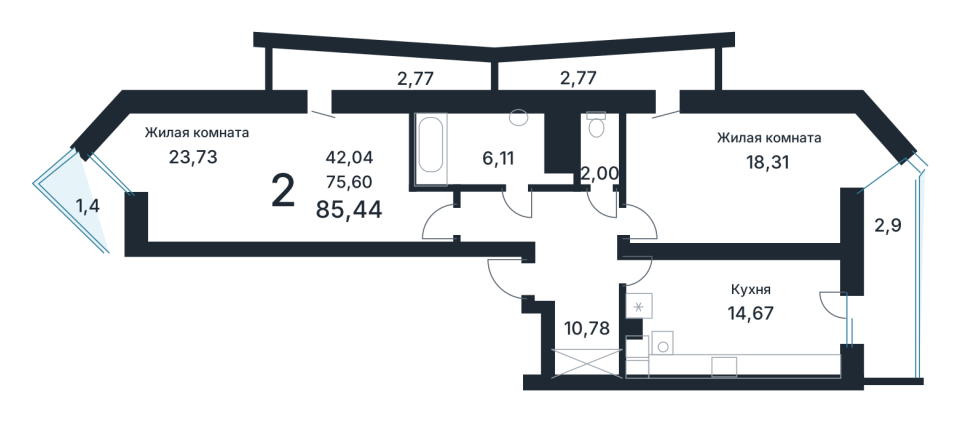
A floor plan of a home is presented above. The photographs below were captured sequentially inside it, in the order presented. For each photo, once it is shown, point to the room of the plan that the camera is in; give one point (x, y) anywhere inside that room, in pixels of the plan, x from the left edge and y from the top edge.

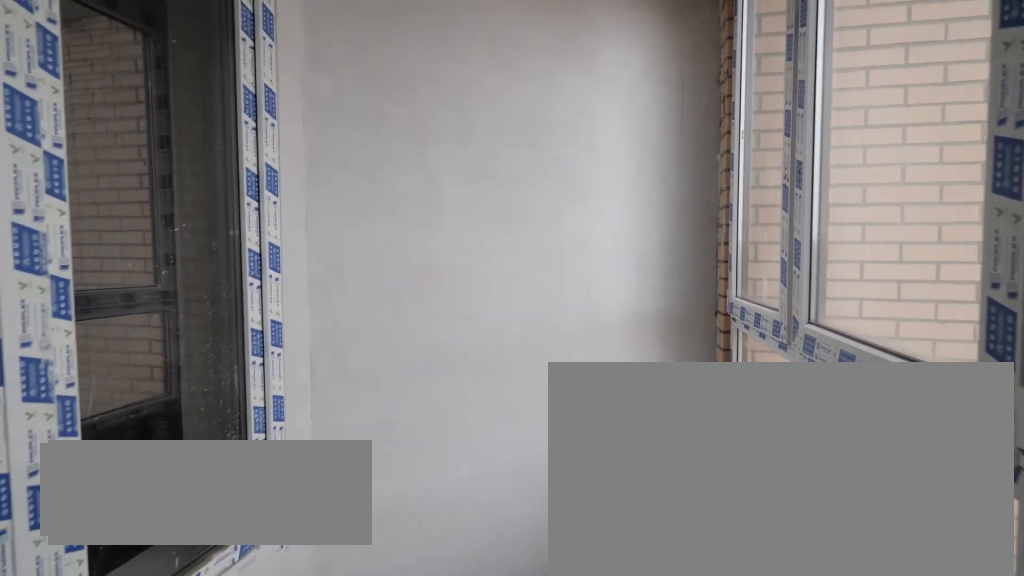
(88, 203)
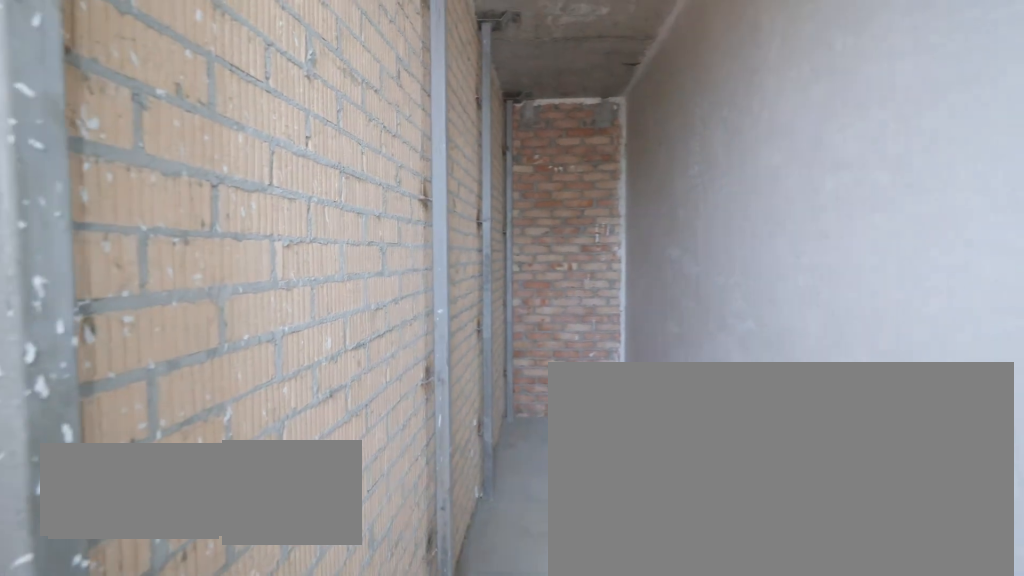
(376, 70)
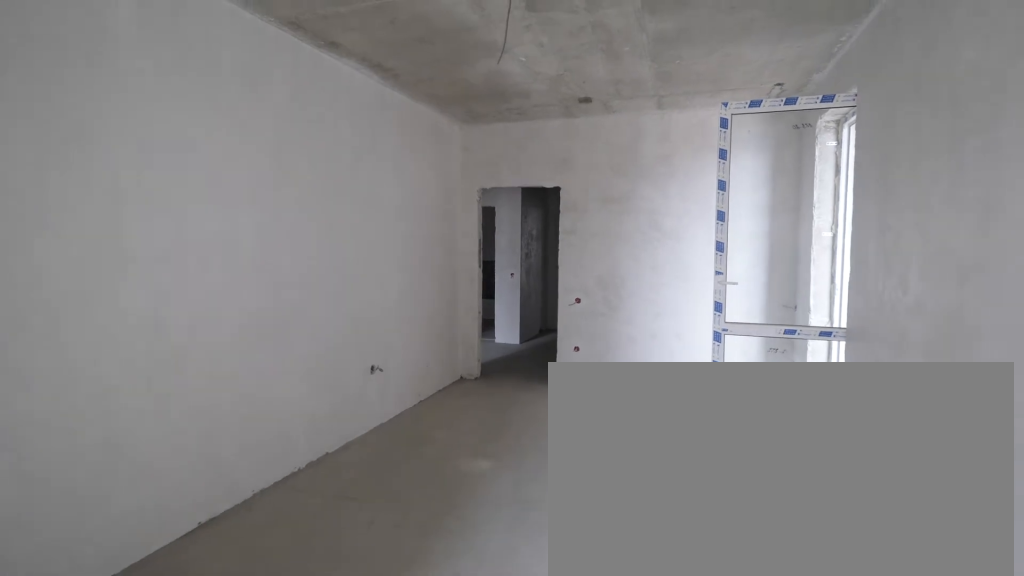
(744, 177)
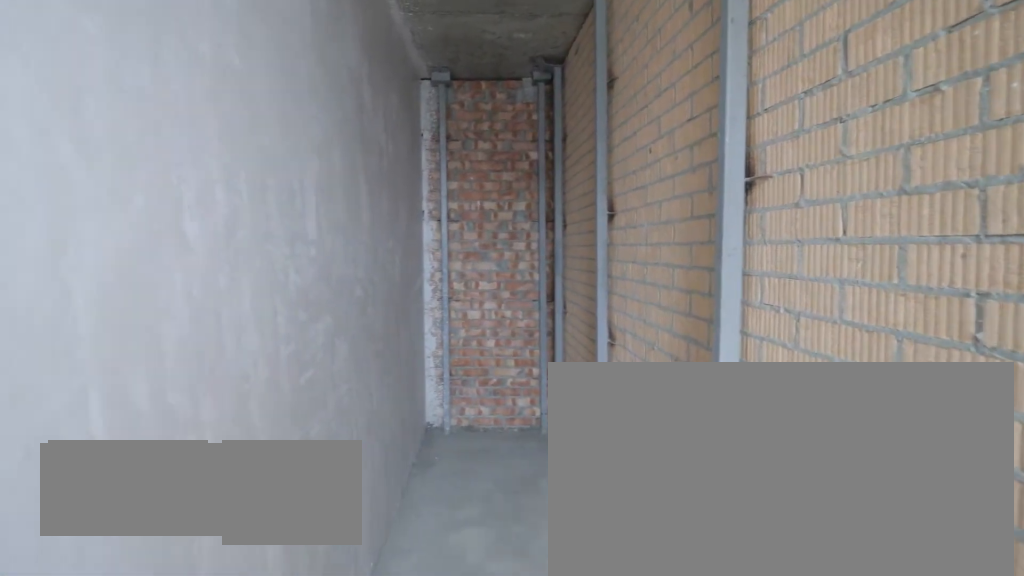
(610, 70)
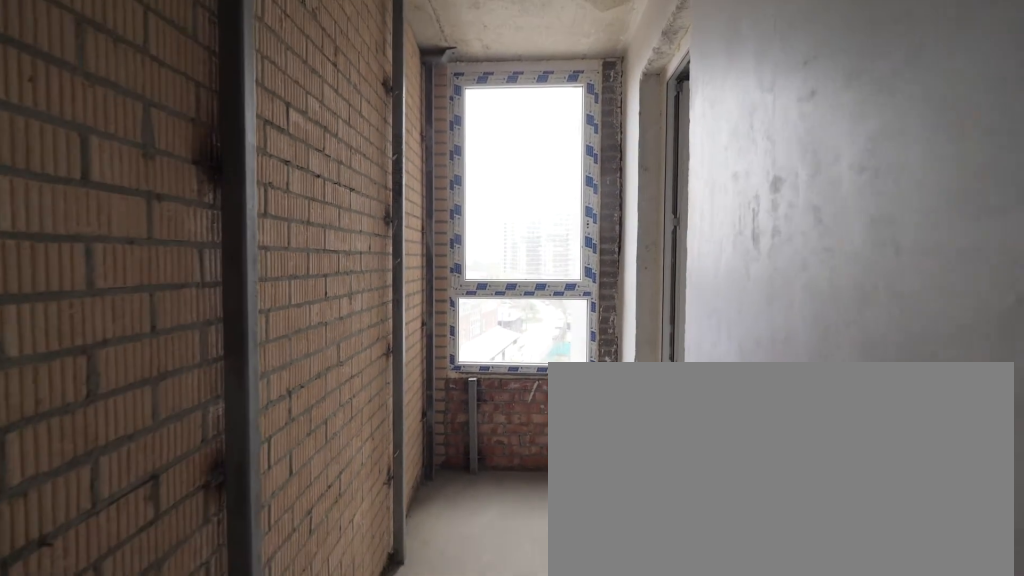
(610, 70)
